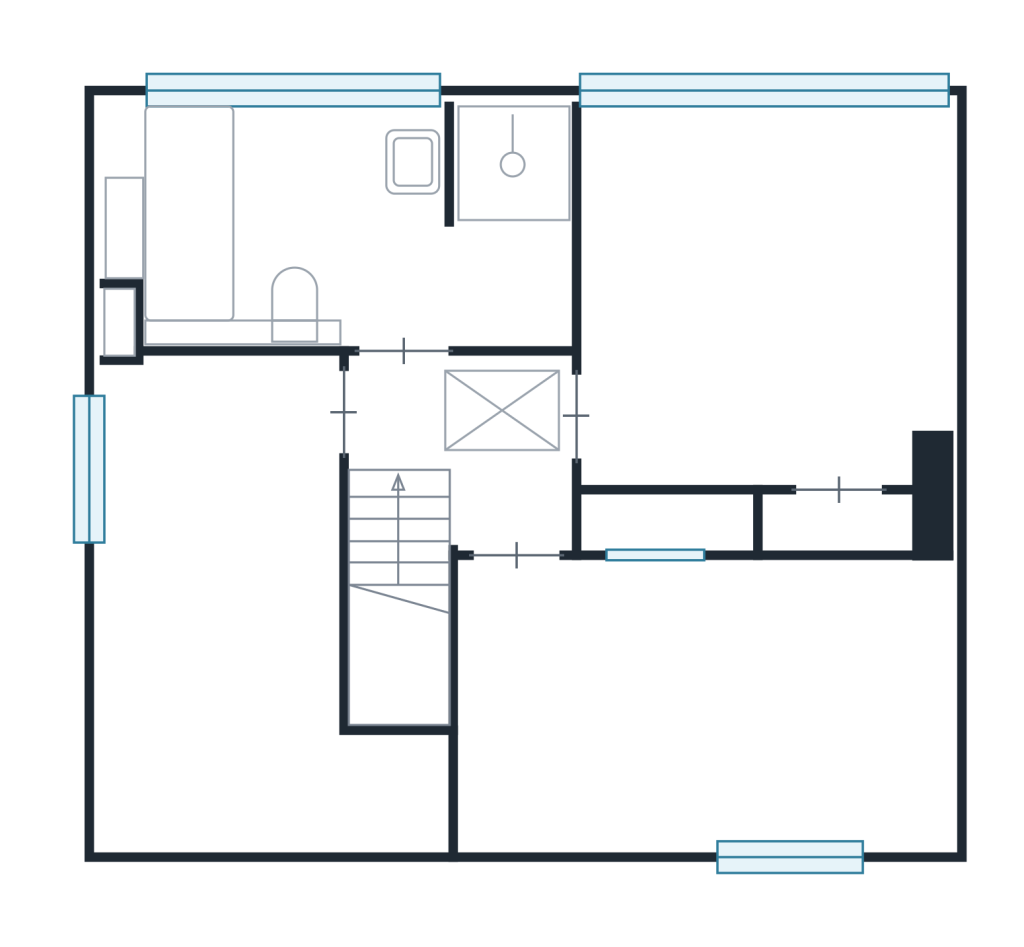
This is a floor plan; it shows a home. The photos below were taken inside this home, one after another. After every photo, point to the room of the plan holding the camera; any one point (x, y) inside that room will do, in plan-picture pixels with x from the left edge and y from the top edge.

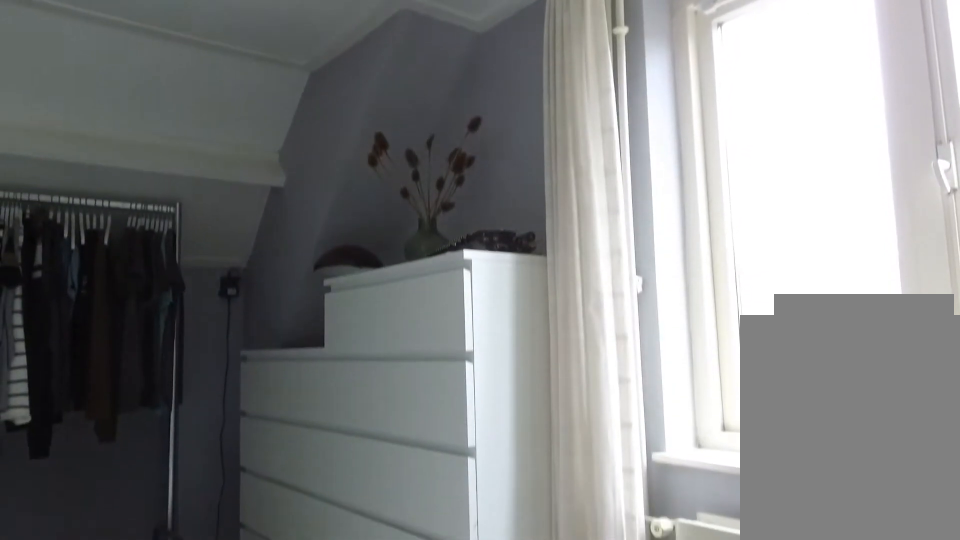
(228, 571)
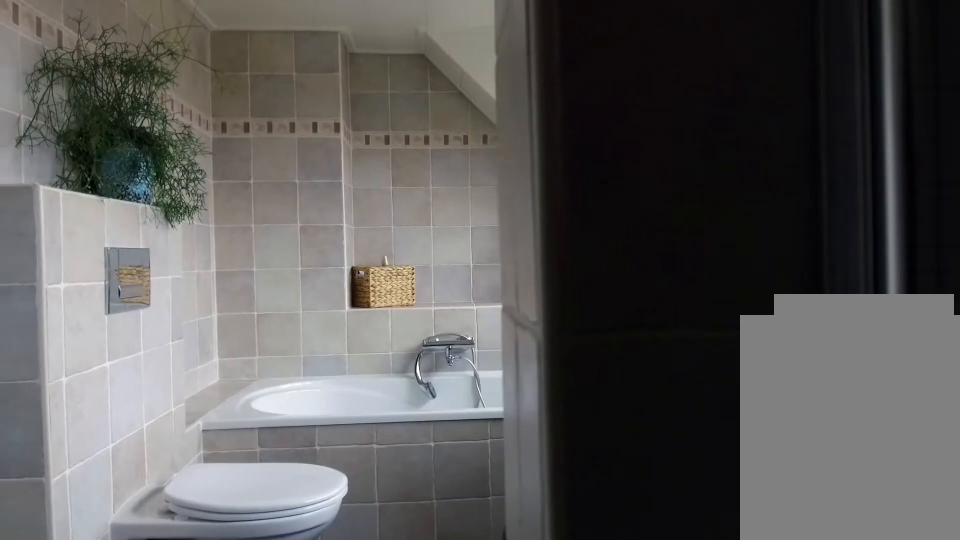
(385, 239)
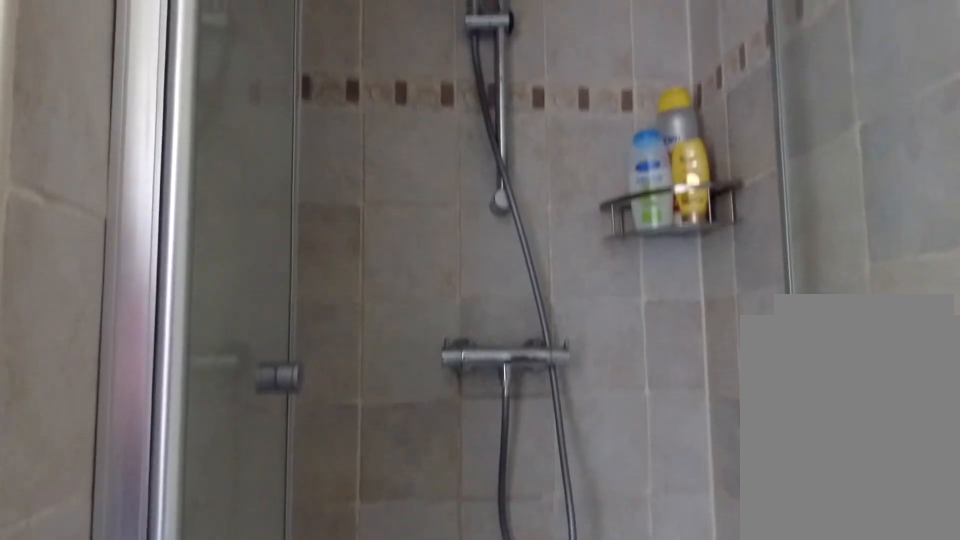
(385, 240)
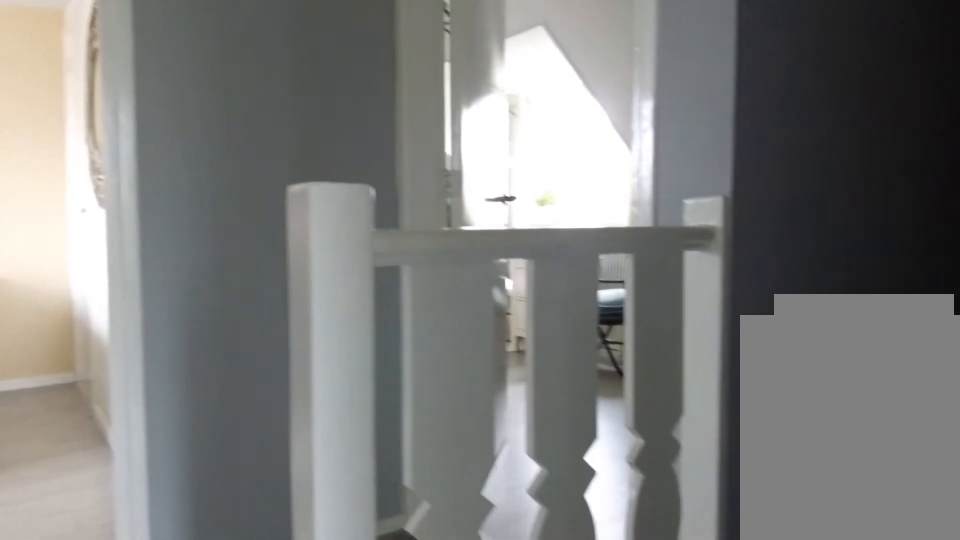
(474, 441)
